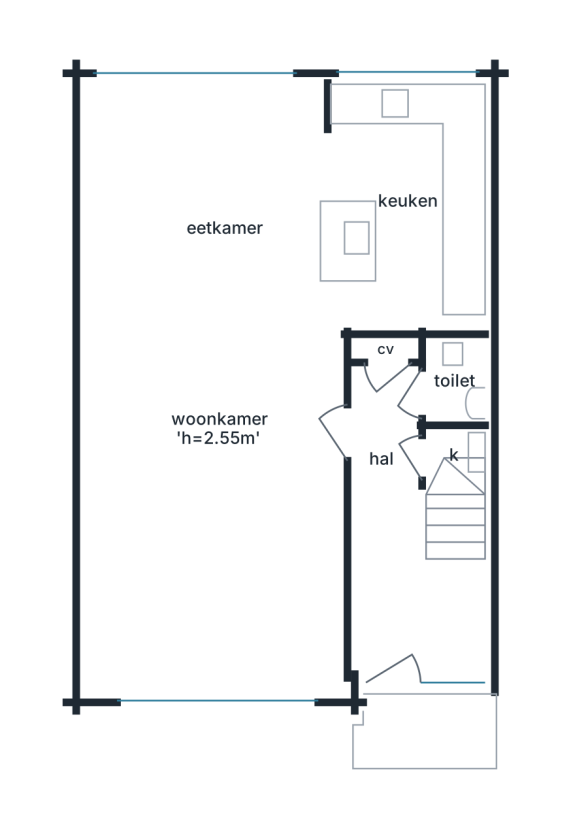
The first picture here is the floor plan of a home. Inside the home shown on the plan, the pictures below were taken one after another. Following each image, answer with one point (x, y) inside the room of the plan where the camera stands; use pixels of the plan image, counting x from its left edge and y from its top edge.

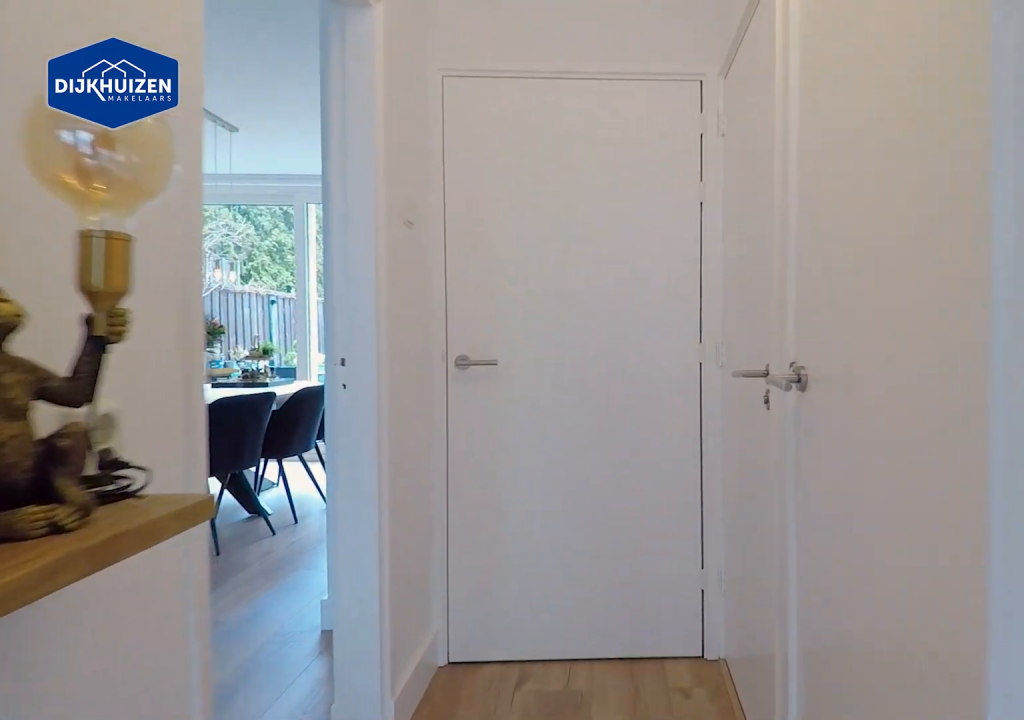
(402, 547)
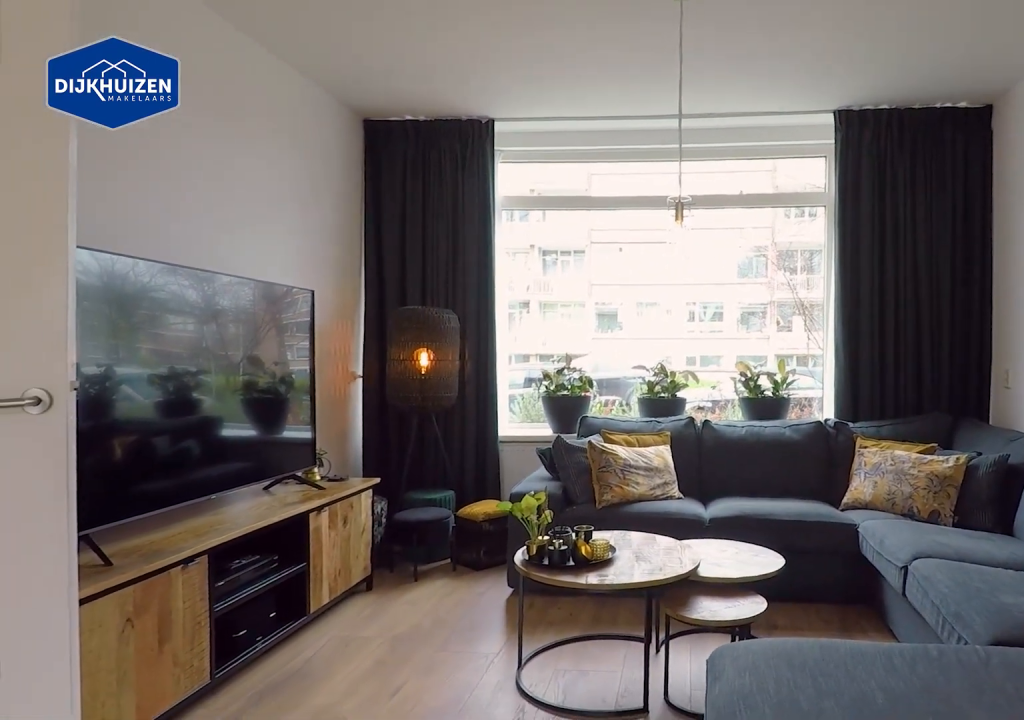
(204, 417)
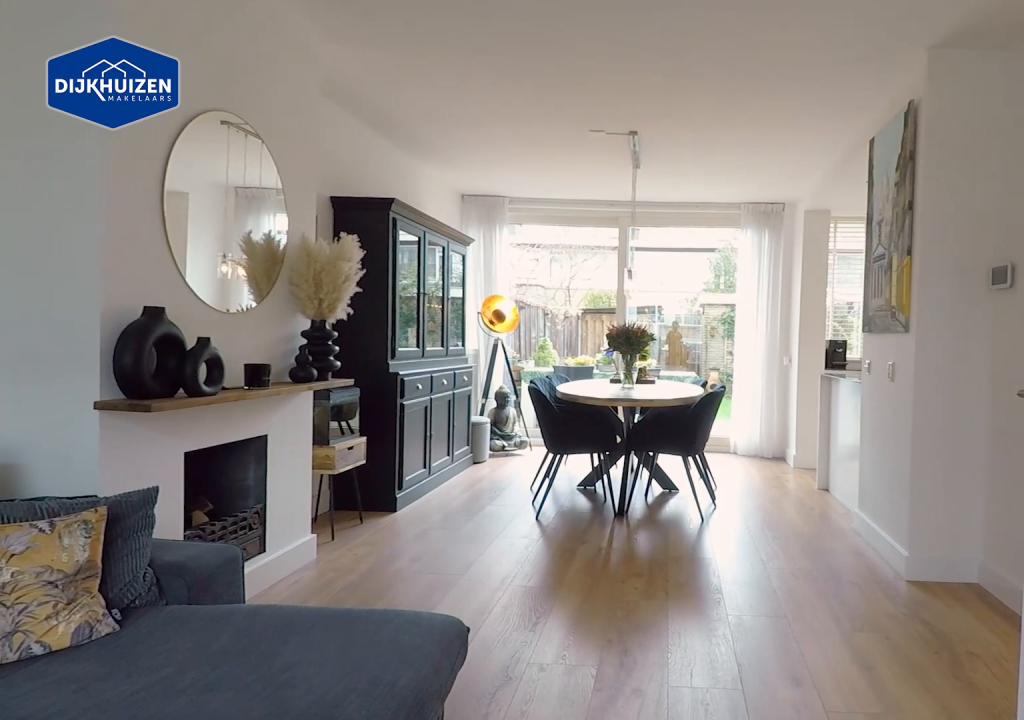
(204, 417)
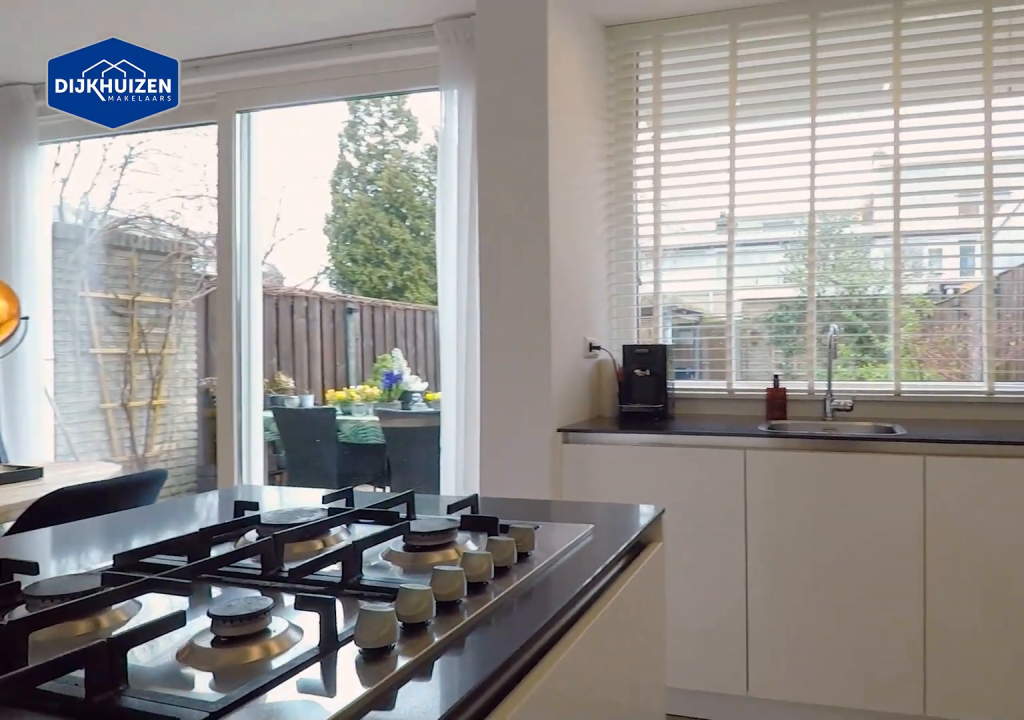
(402, 206)
